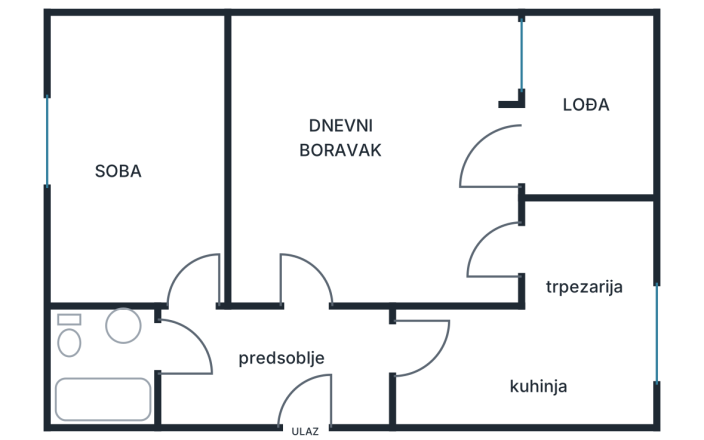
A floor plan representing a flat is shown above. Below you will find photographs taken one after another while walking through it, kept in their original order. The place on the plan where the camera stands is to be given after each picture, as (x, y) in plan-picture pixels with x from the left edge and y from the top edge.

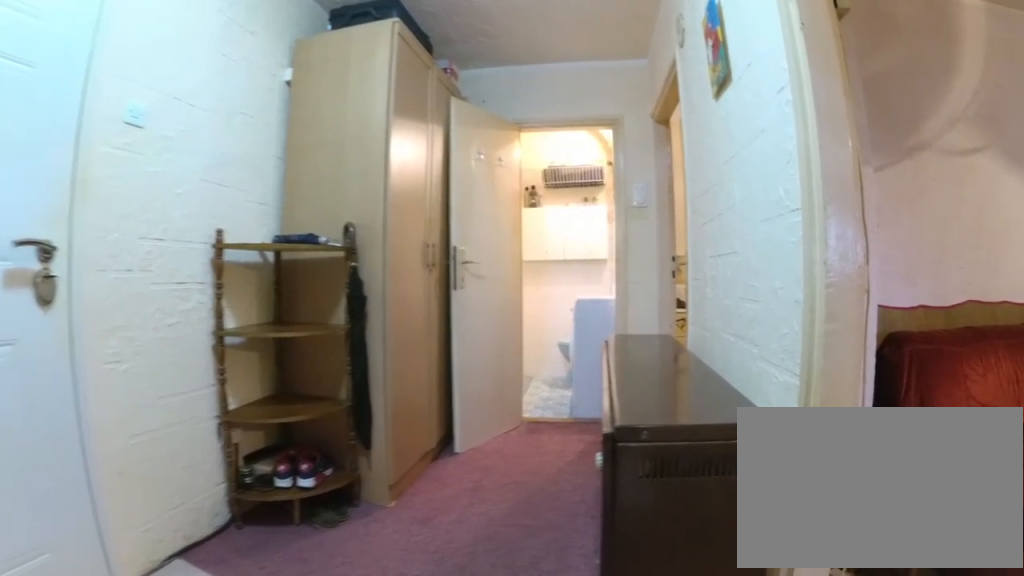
(364, 352)
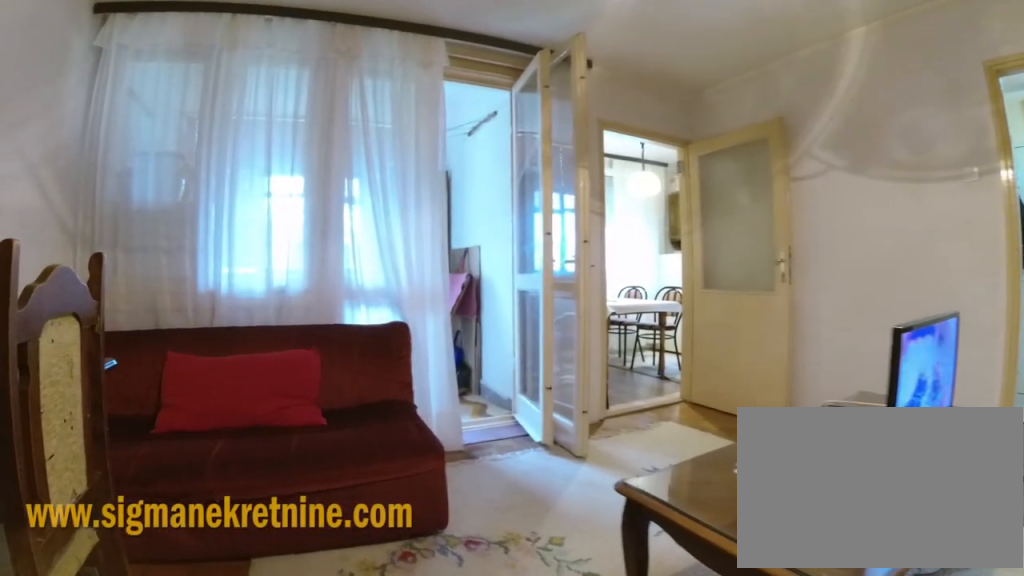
(280, 121)
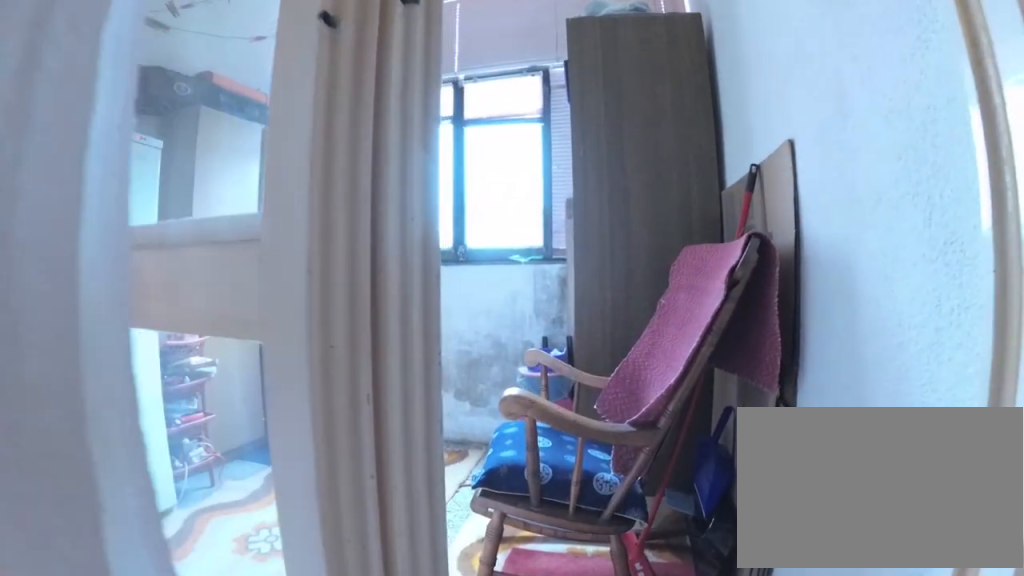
(467, 151)
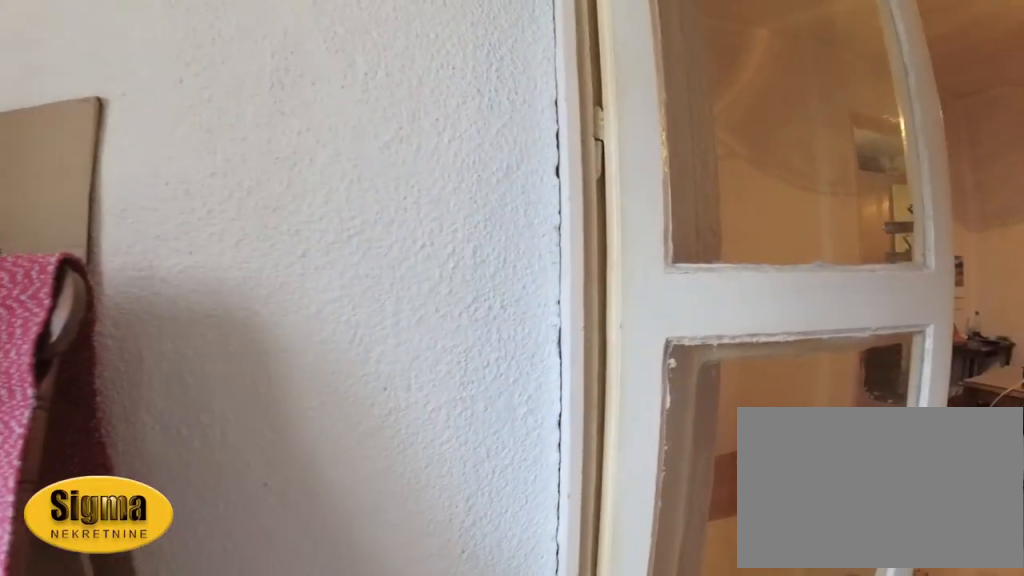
(564, 133)
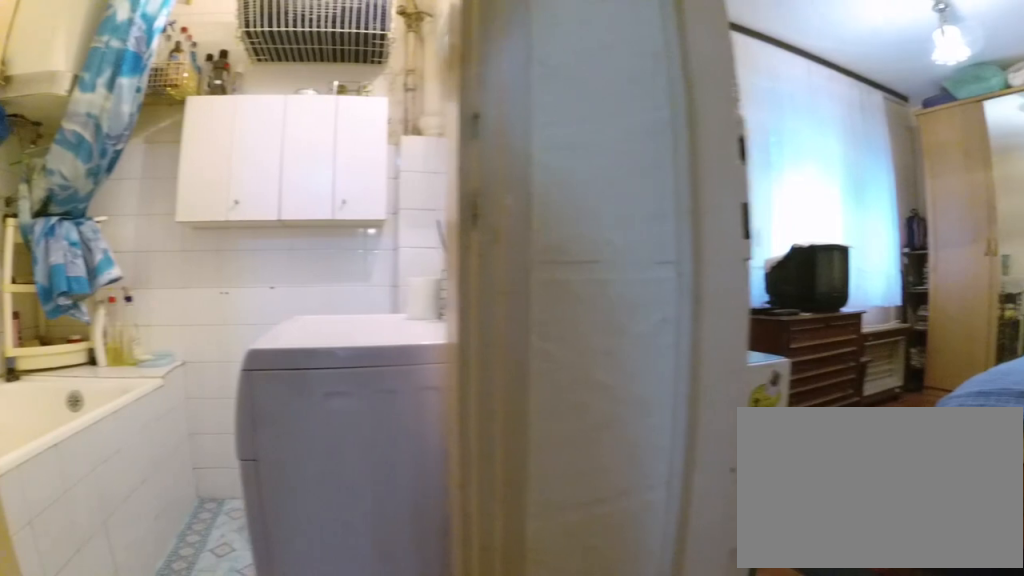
(181, 373)
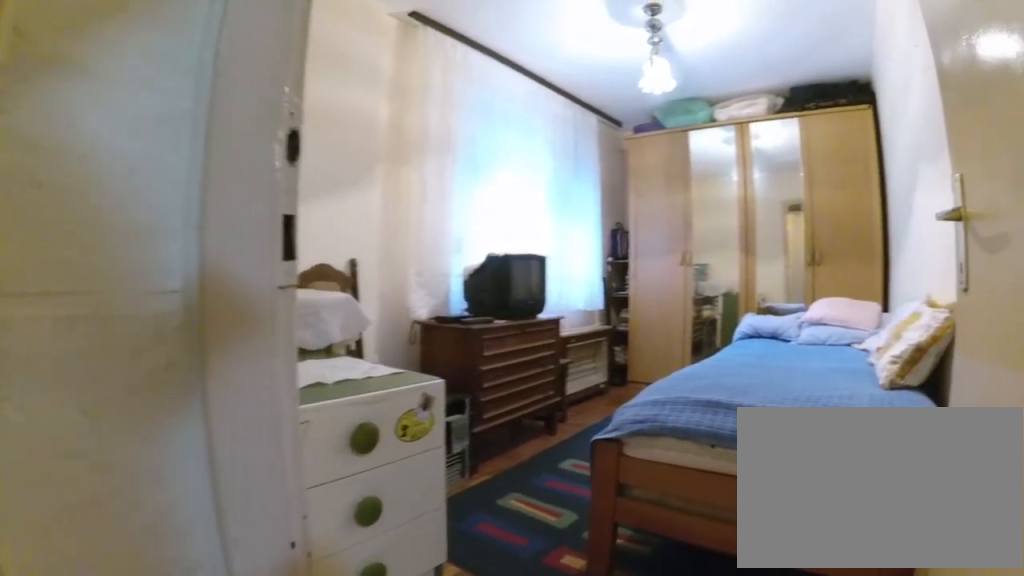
(190, 377)
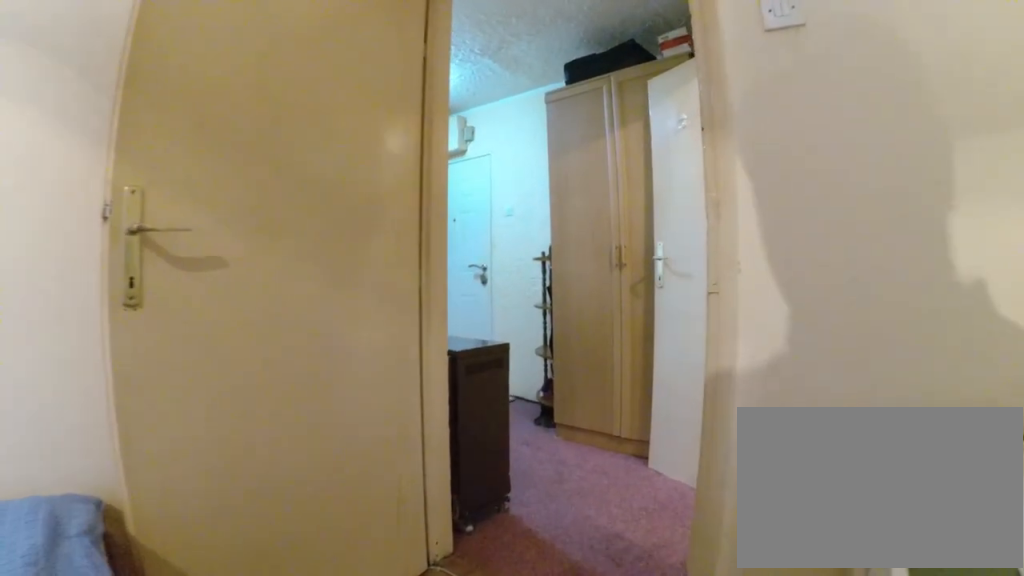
(153, 206)
